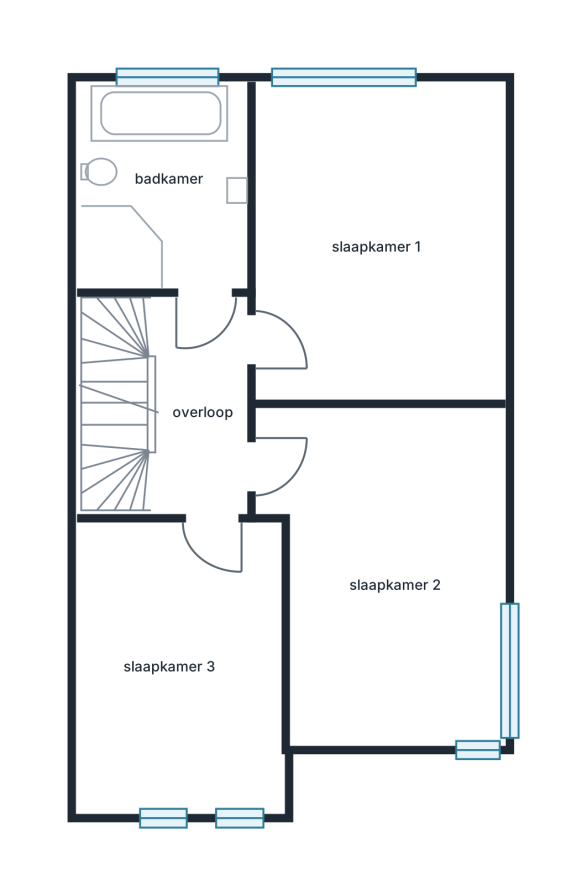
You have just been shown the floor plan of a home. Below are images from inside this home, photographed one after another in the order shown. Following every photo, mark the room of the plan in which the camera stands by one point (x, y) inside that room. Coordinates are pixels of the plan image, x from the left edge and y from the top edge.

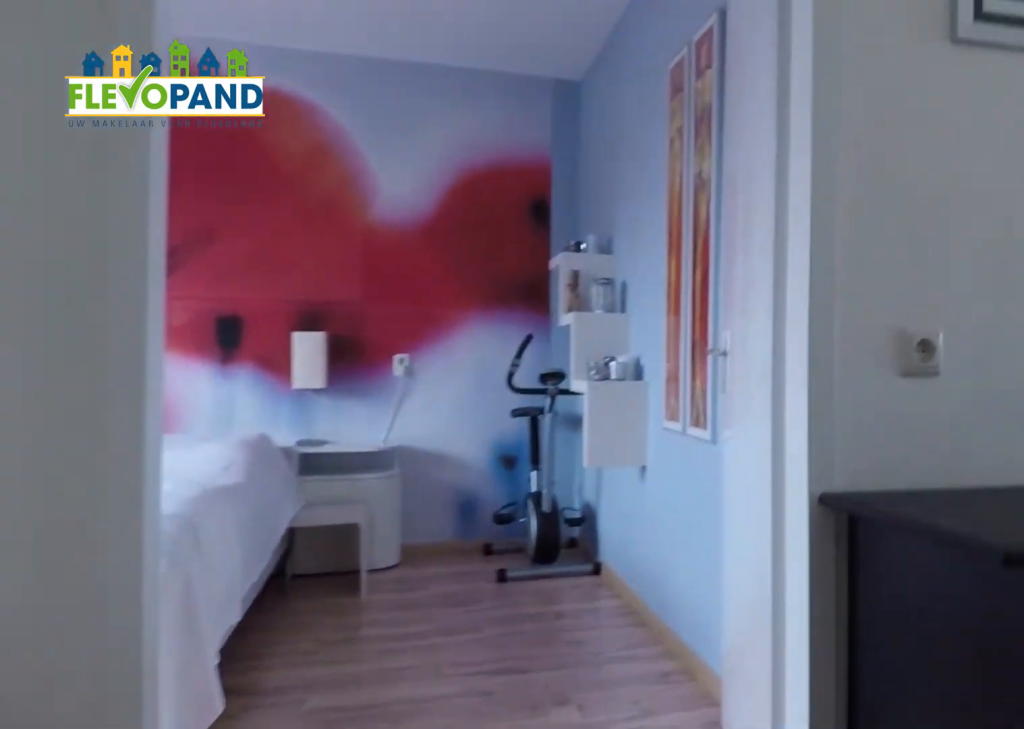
(199, 392)
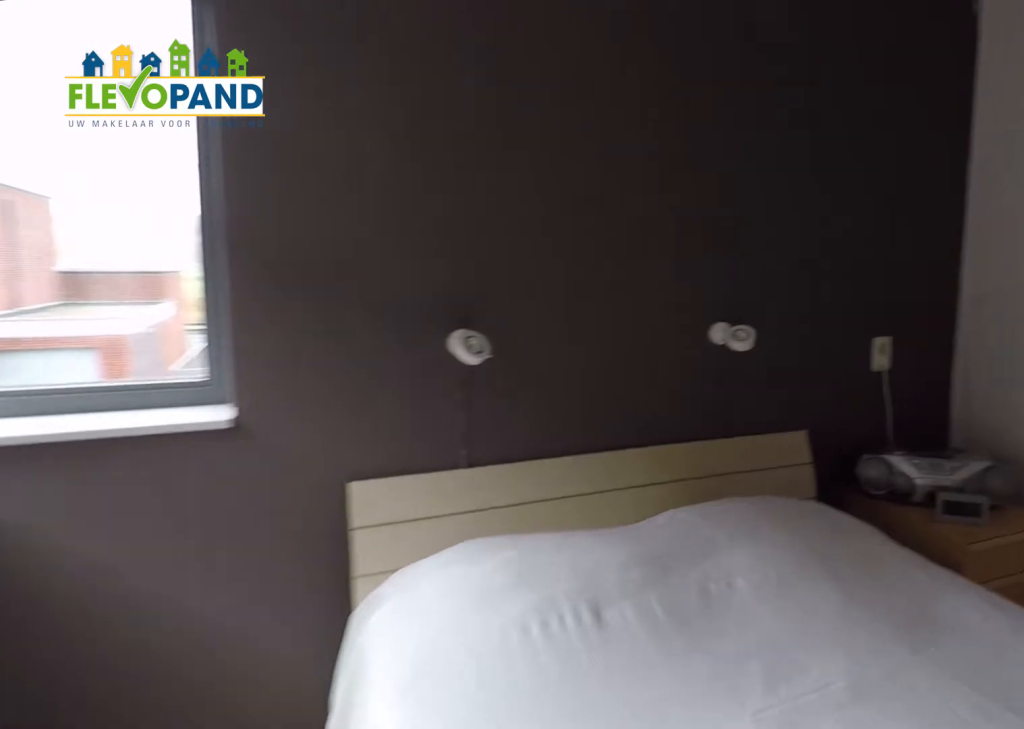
(395, 573)
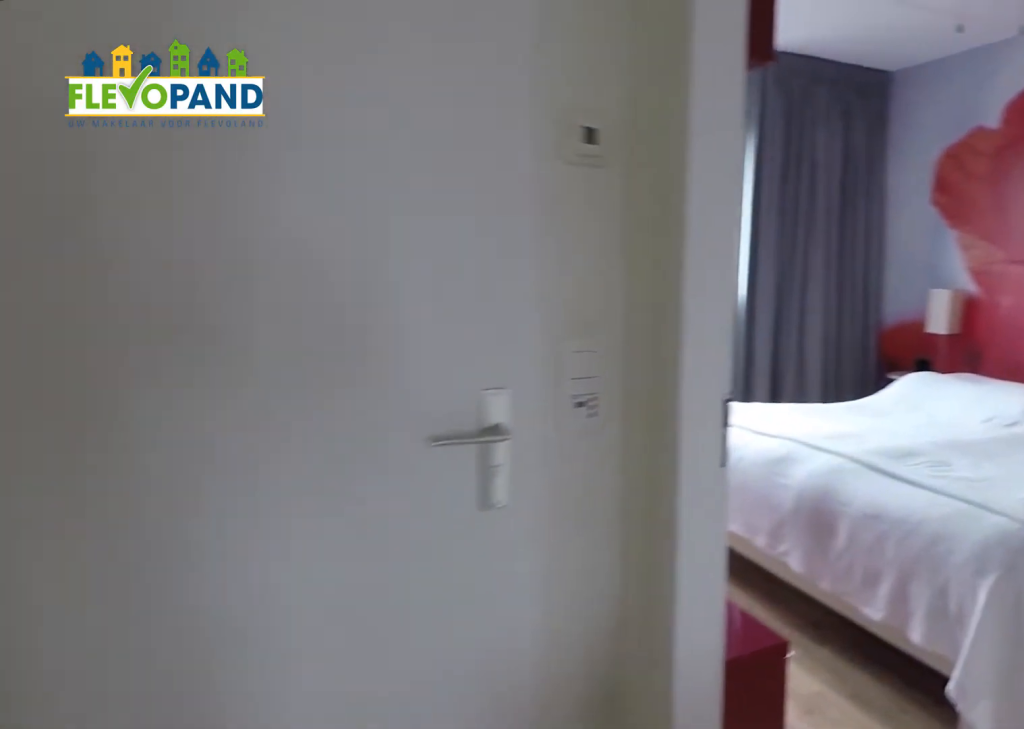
(200, 383)
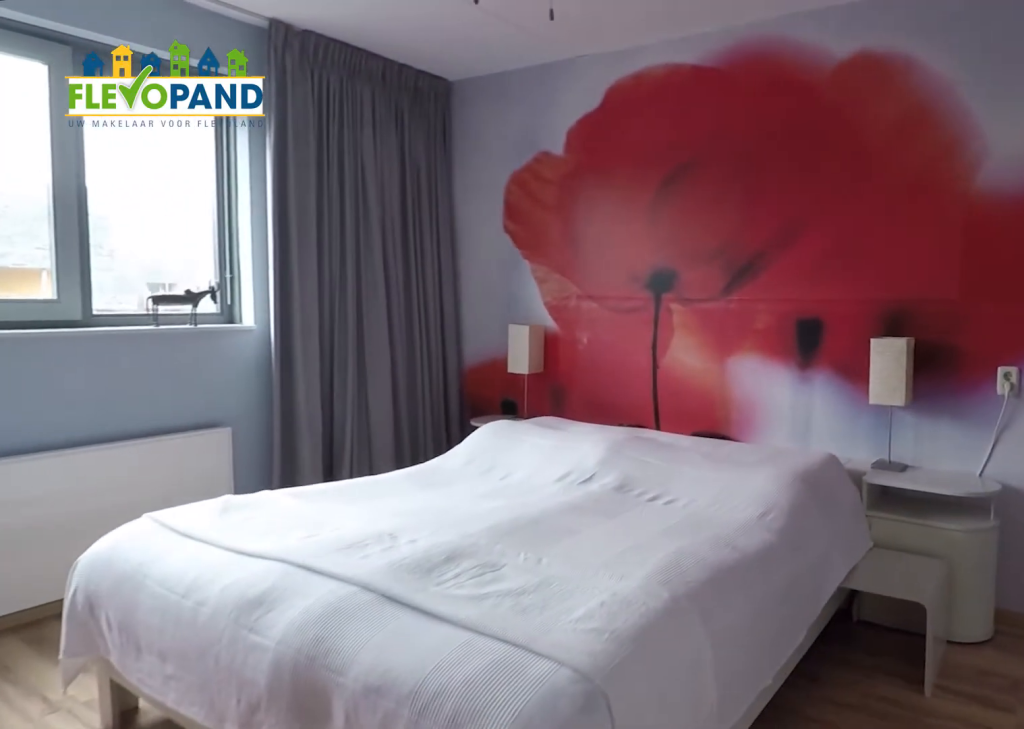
(384, 240)
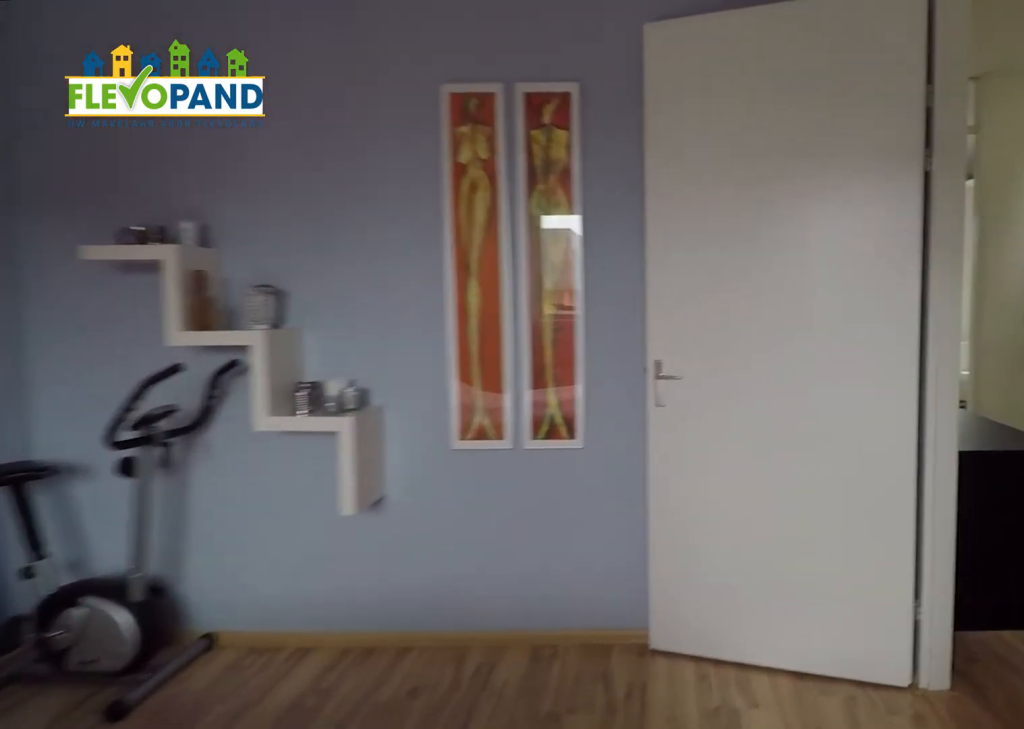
(384, 240)
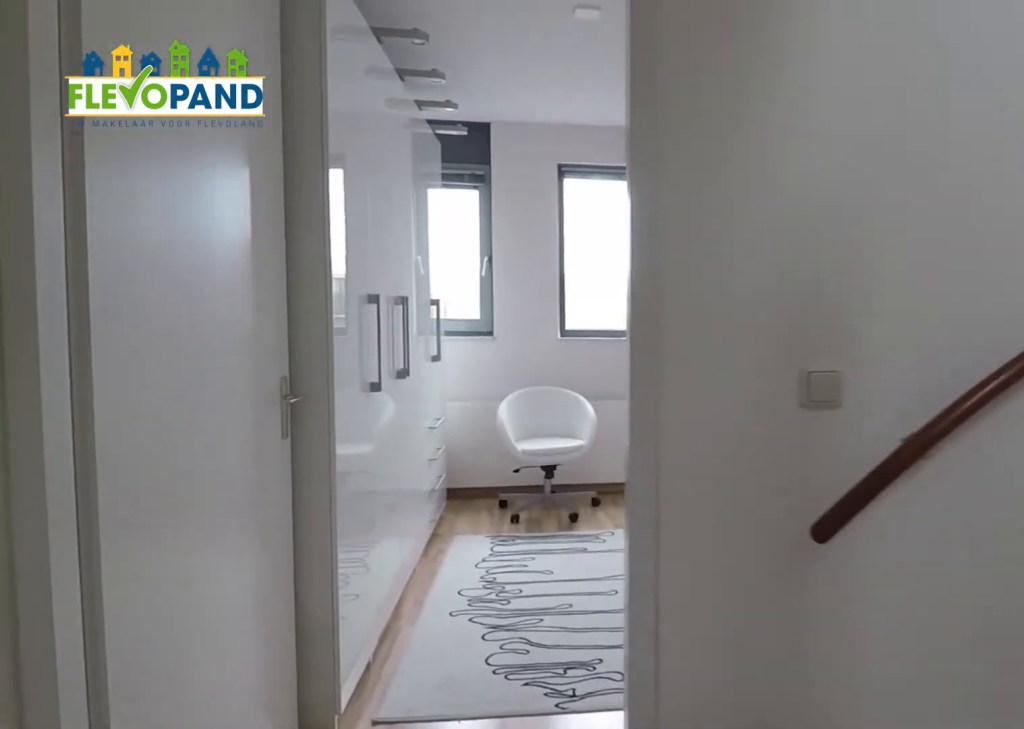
(204, 415)
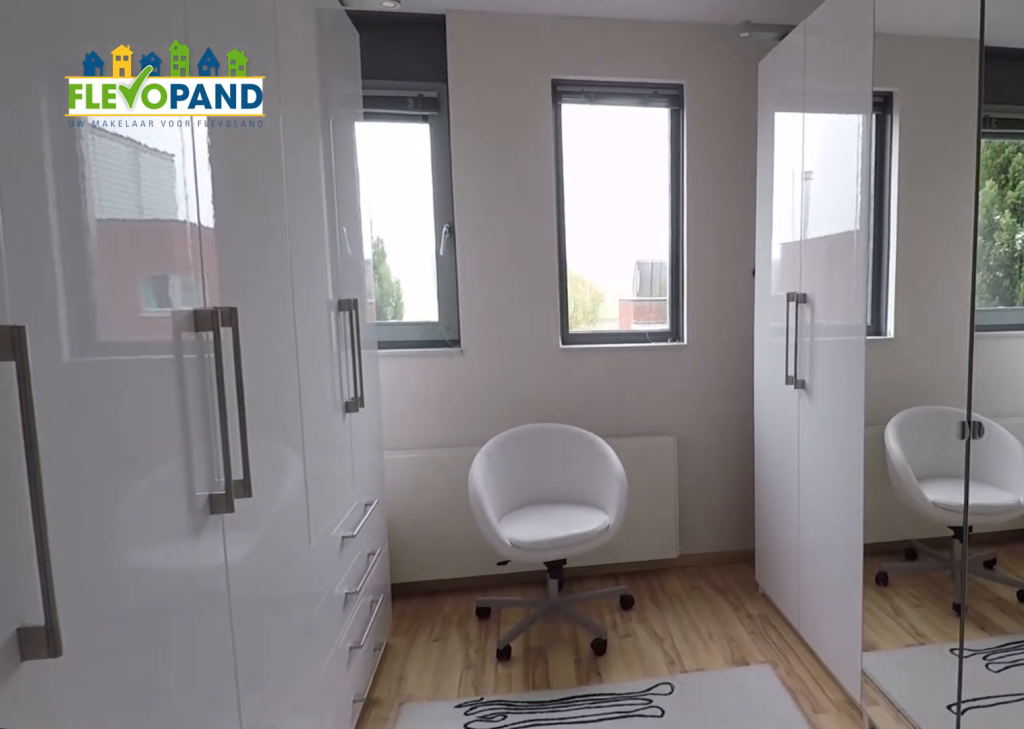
(180, 700)
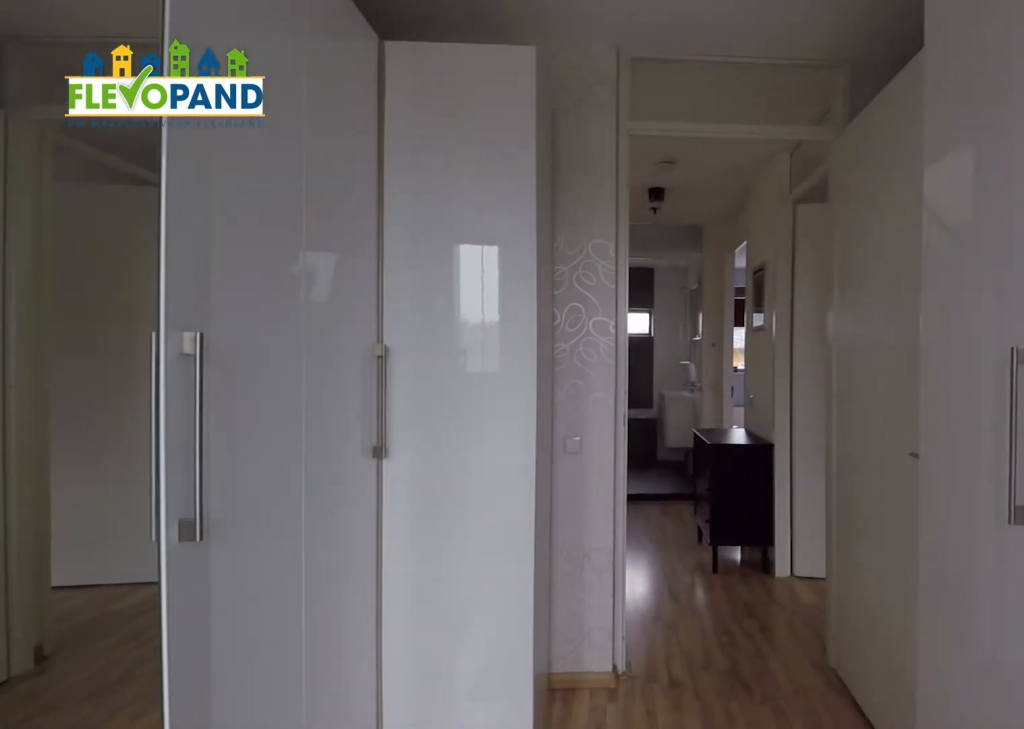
(180, 700)
